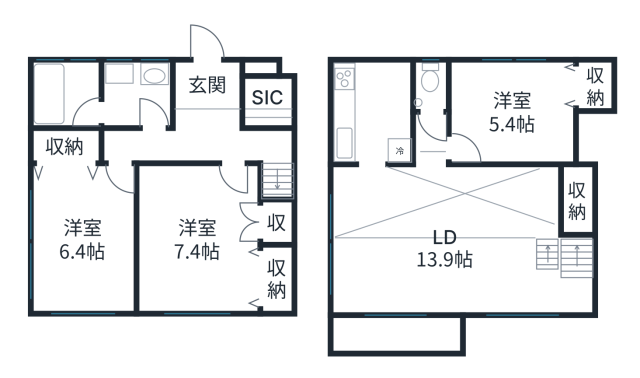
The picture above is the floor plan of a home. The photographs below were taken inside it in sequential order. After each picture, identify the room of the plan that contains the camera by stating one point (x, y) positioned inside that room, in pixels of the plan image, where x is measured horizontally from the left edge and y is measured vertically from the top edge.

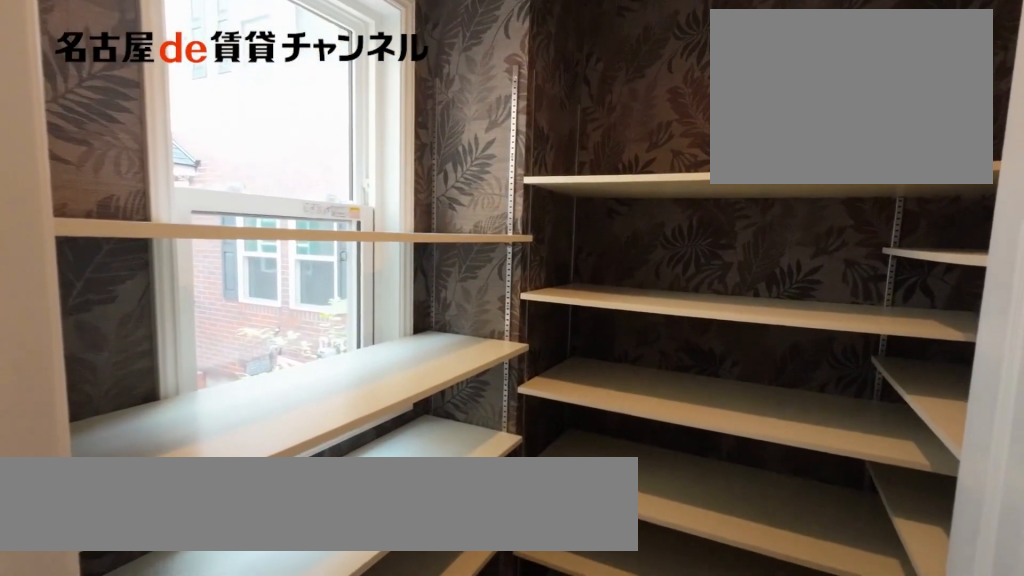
(268, 102)
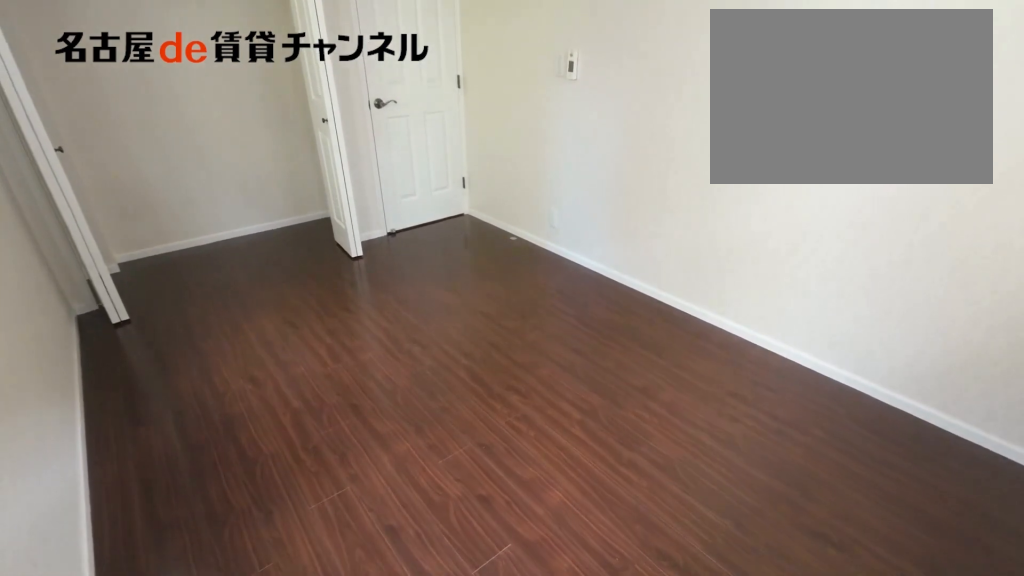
(84, 227)
